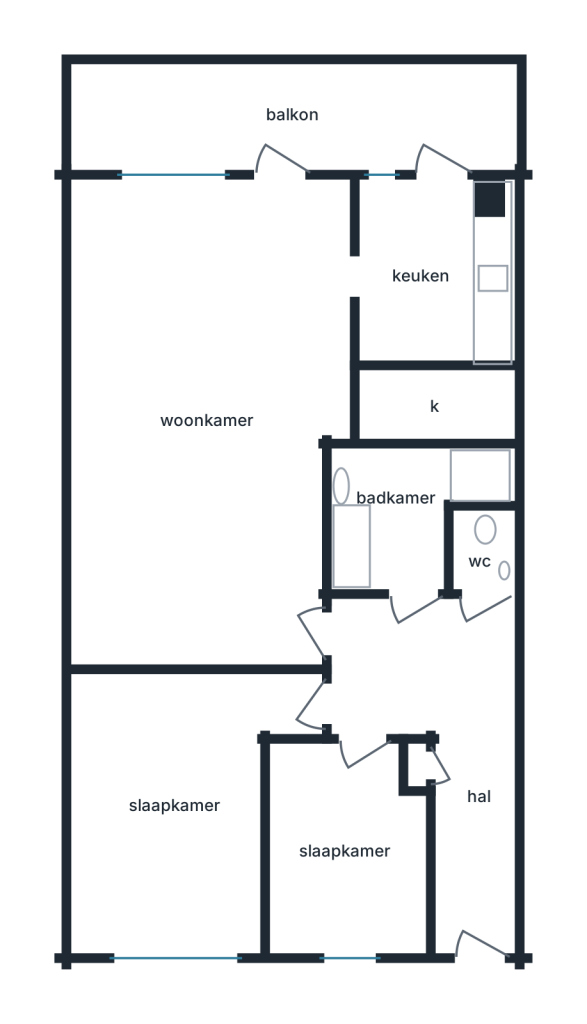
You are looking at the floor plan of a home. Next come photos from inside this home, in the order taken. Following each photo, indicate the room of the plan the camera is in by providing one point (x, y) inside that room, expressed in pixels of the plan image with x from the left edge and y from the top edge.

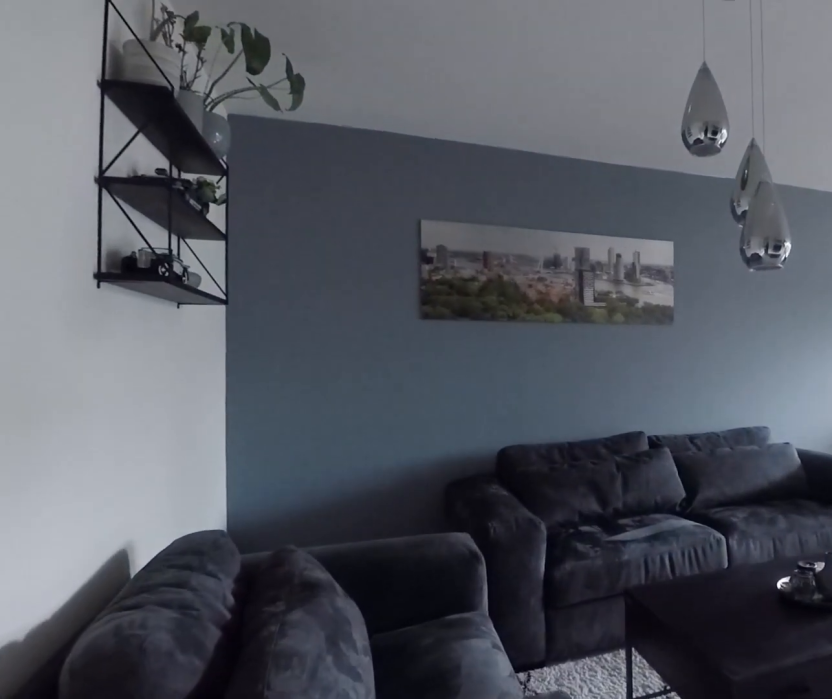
(208, 415)
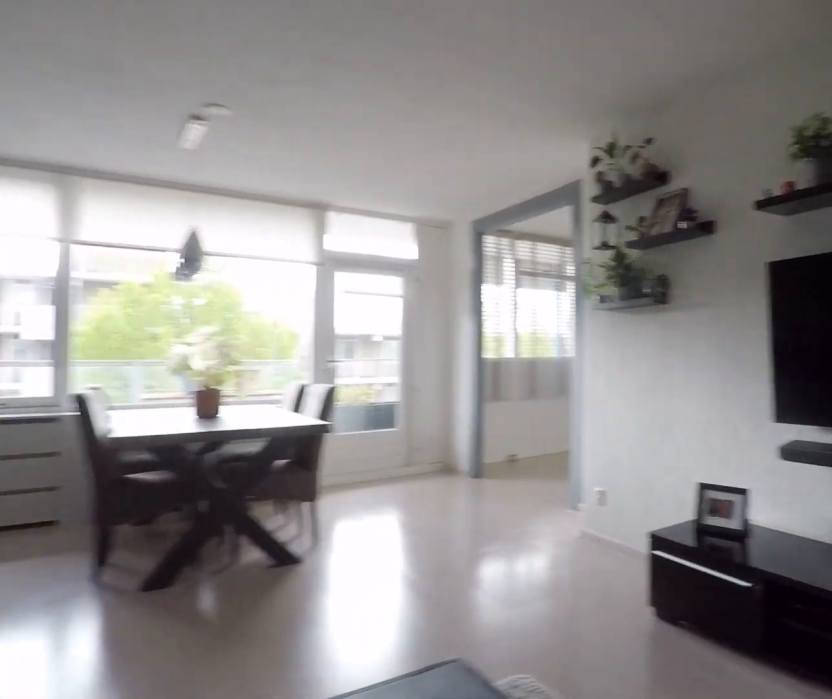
(208, 415)
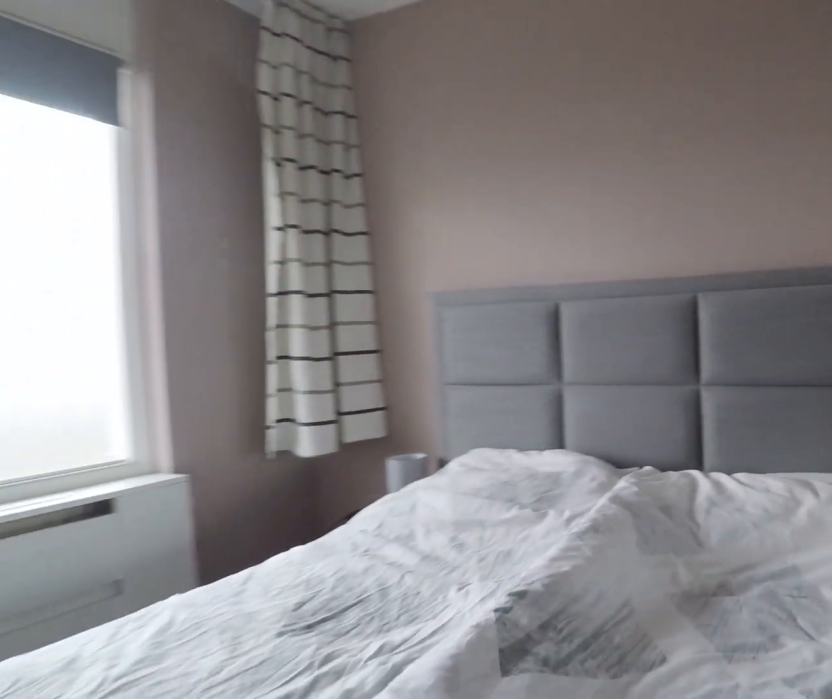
(177, 808)
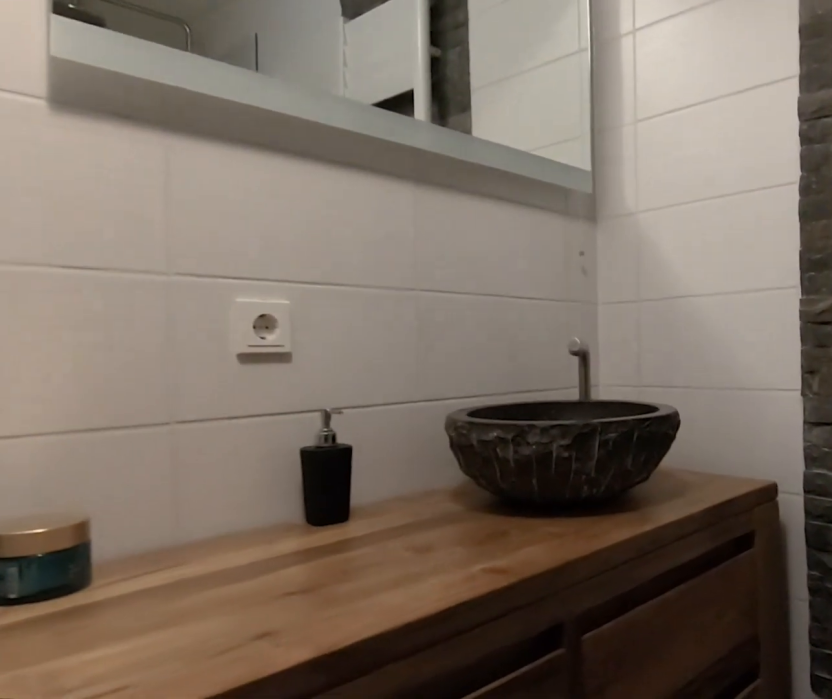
(401, 510)
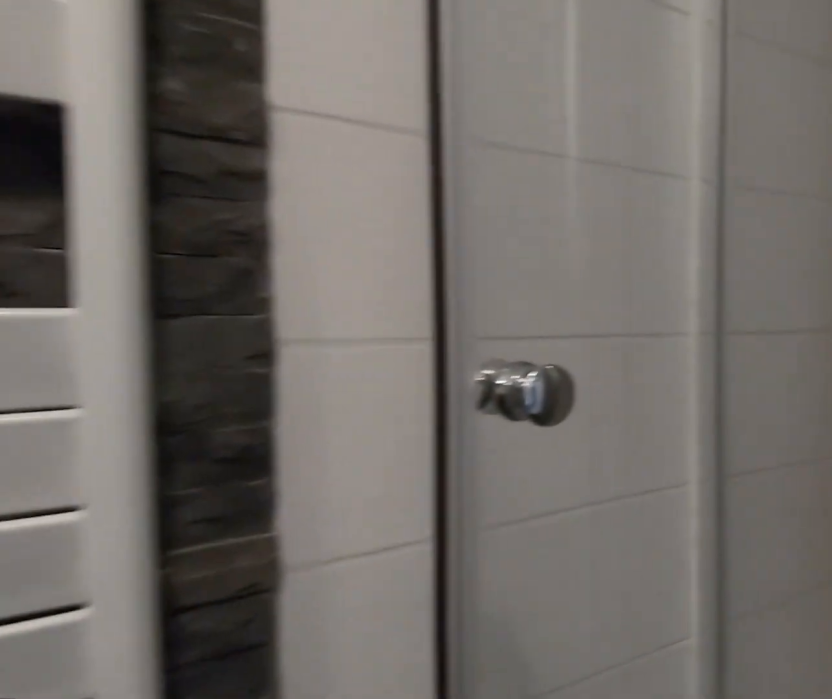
(401, 510)
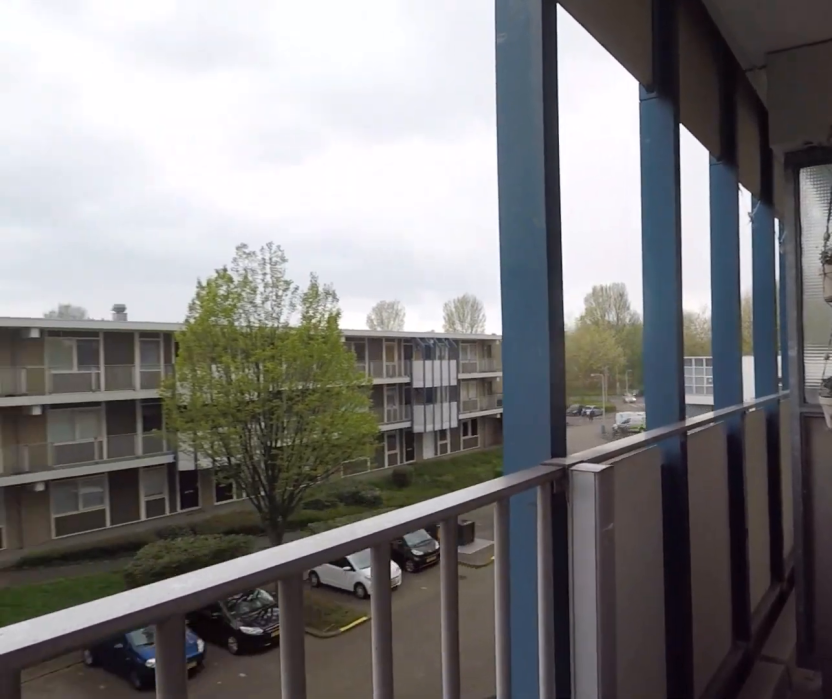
(293, 115)
